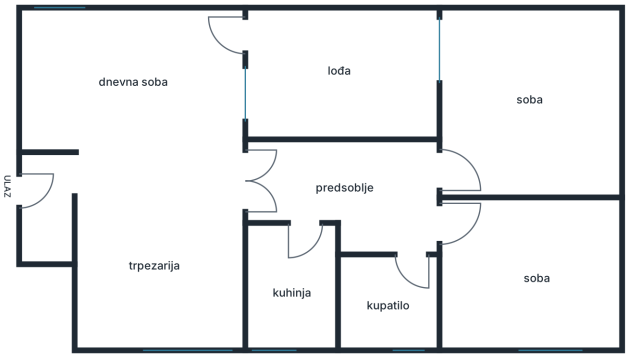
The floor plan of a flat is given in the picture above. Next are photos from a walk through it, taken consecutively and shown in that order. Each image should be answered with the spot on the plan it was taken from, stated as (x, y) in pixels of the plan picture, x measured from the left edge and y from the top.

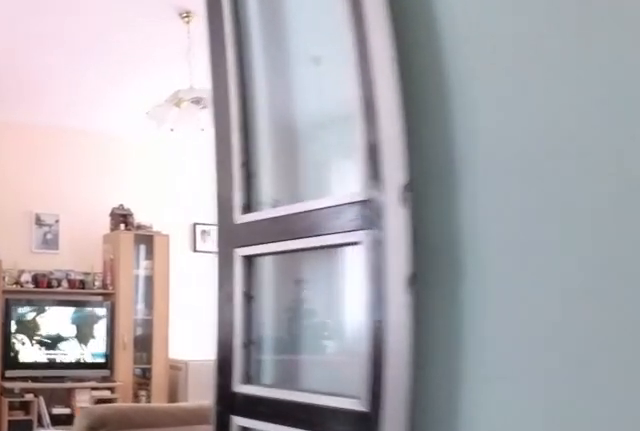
(268, 177)
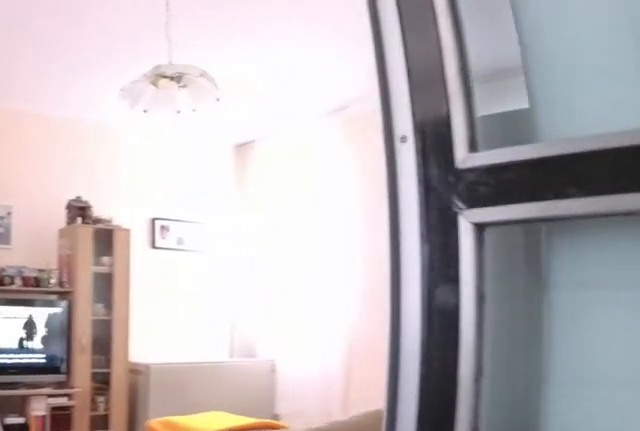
(254, 178)
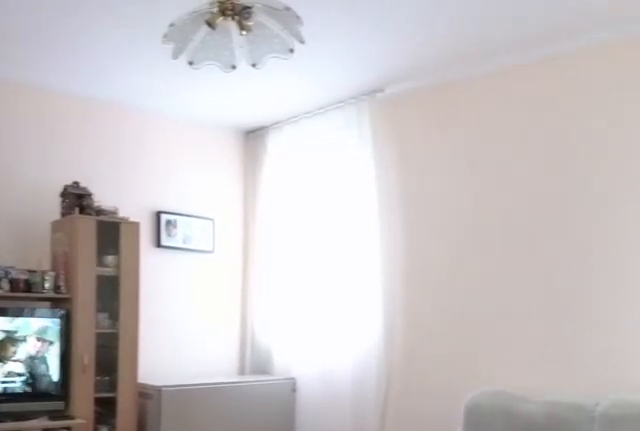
(231, 181)
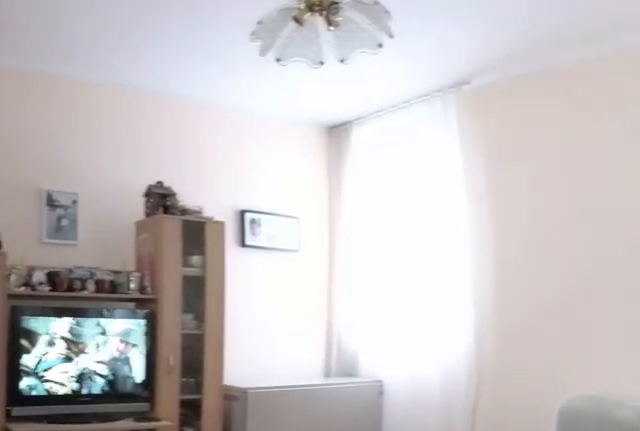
(230, 179)
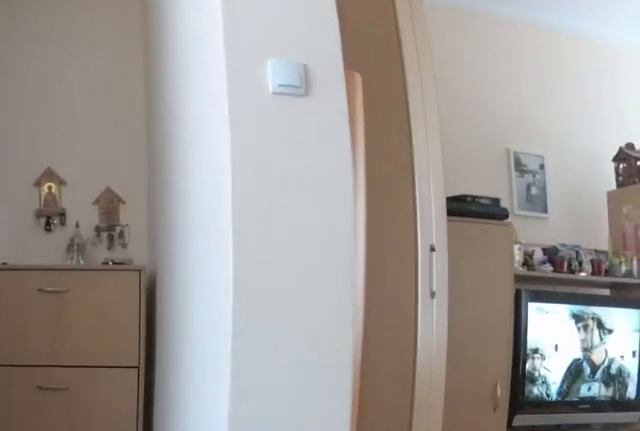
(161, 176)
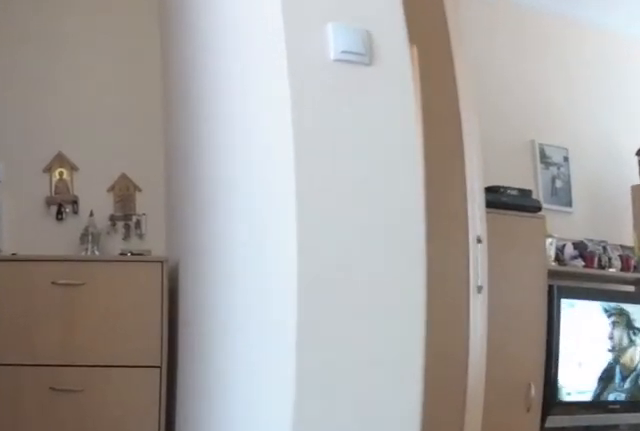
(153, 176)
